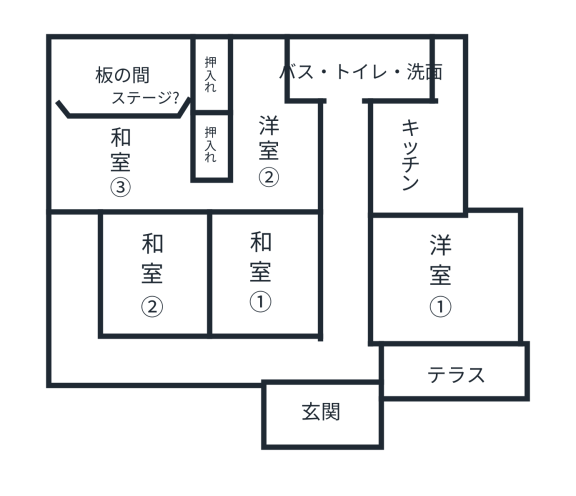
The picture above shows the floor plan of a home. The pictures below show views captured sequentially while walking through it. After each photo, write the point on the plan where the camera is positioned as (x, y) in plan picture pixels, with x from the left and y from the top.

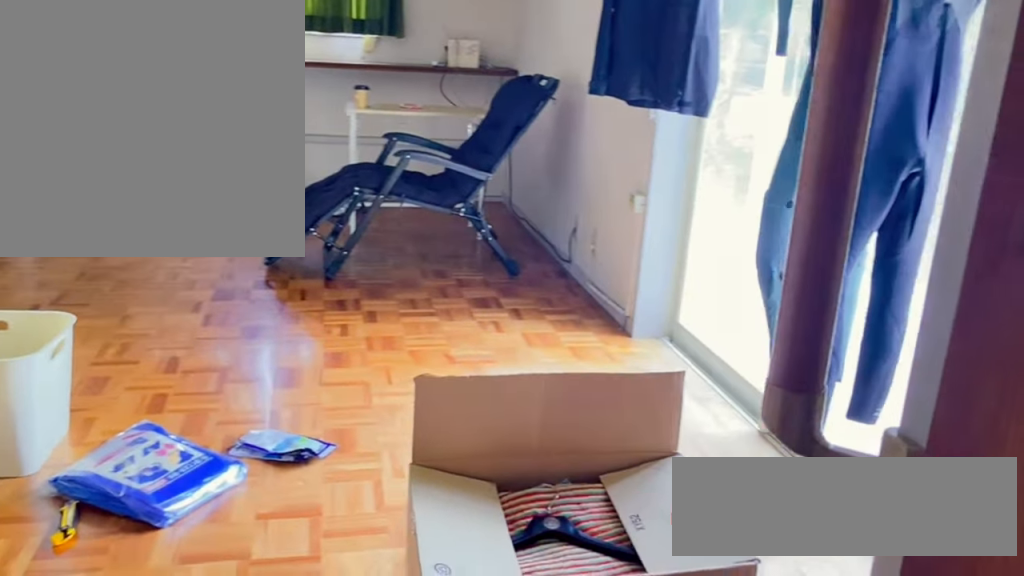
(382, 274)
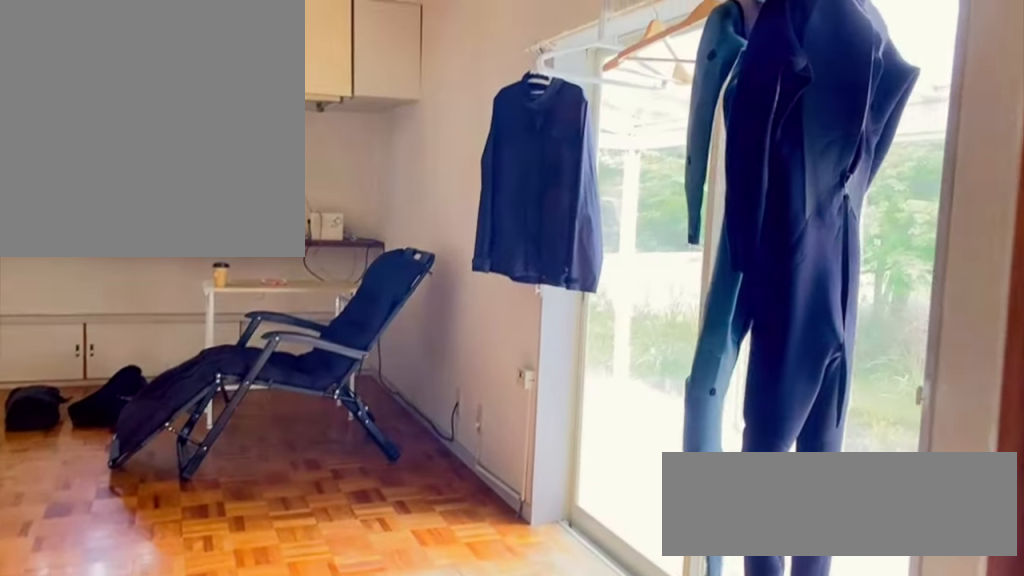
(388, 278)
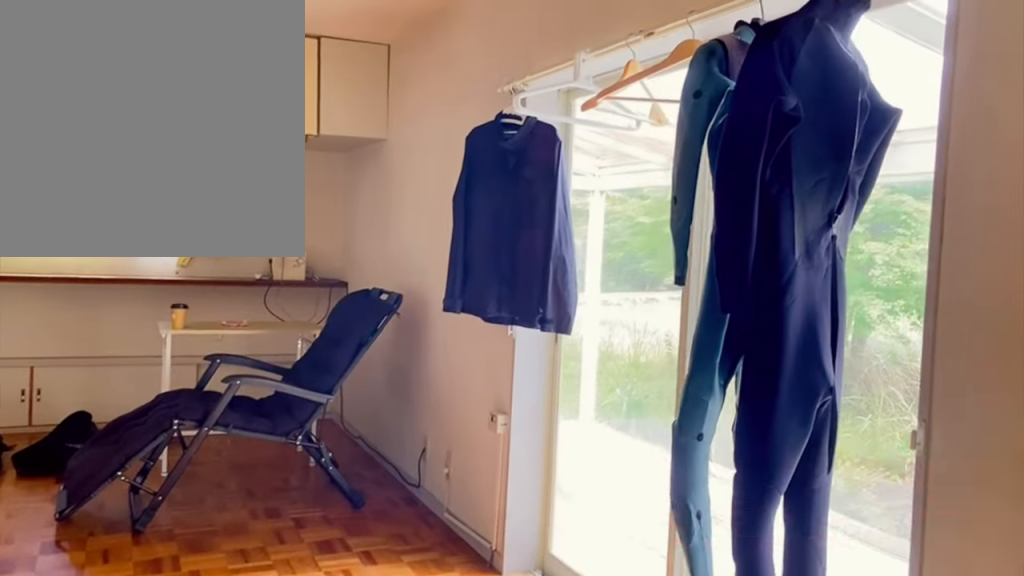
(390, 280)
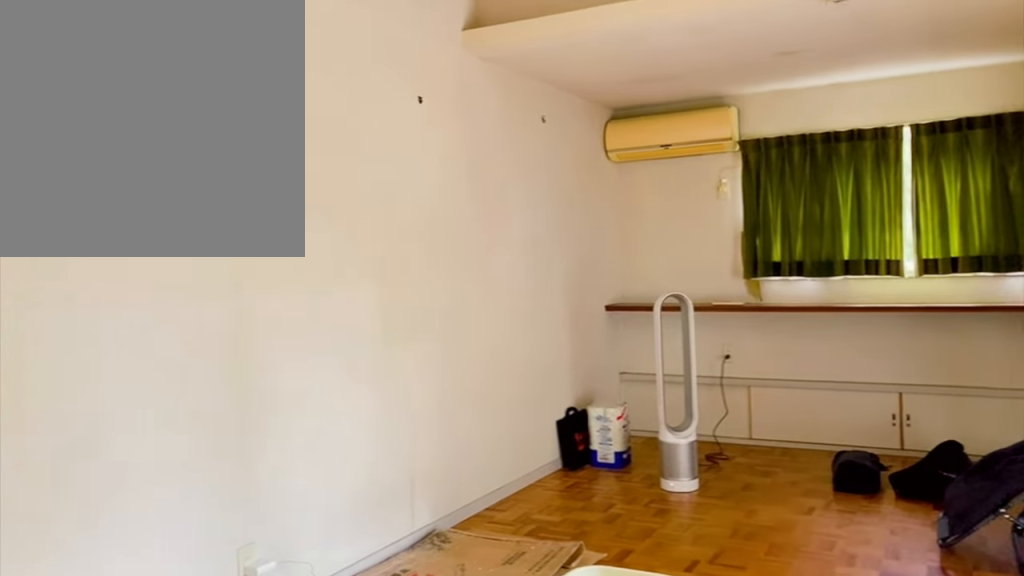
(417, 305)
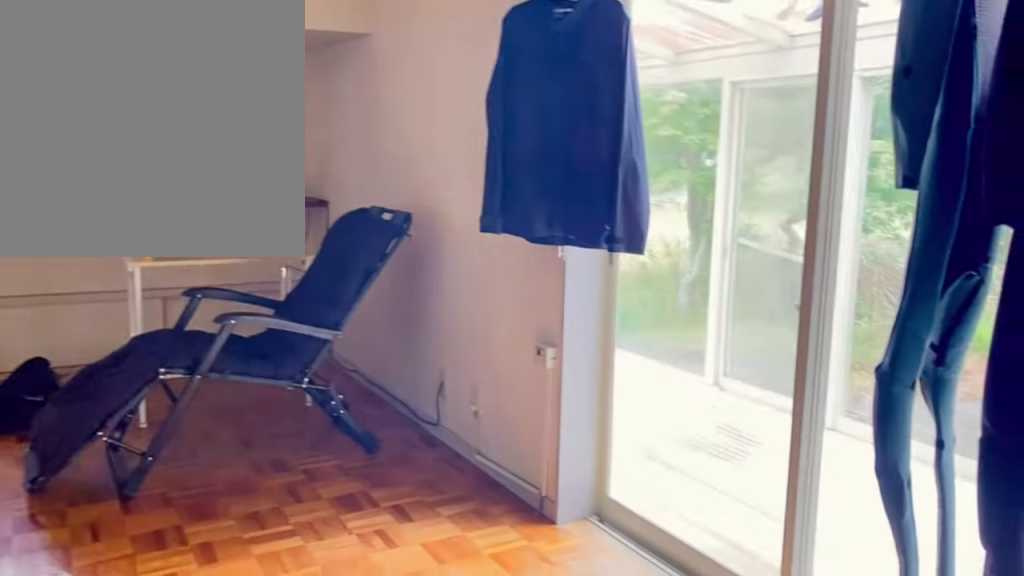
(427, 329)
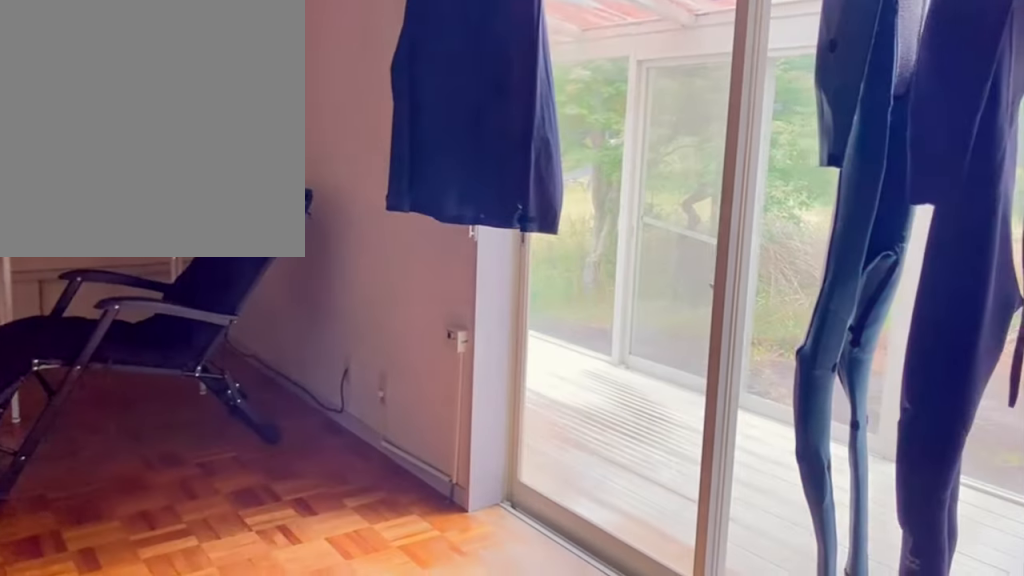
(428, 332)
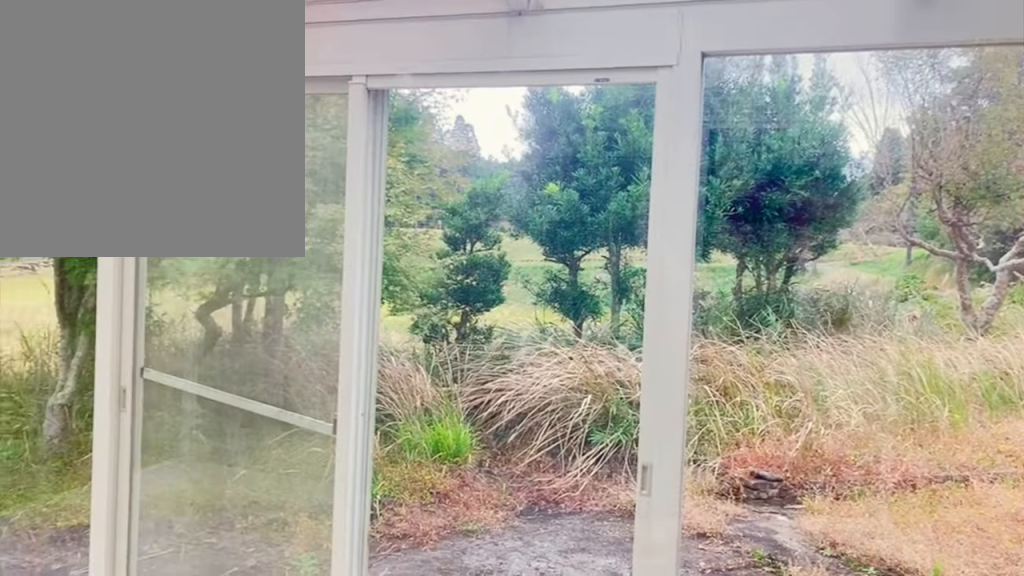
(430, 322)
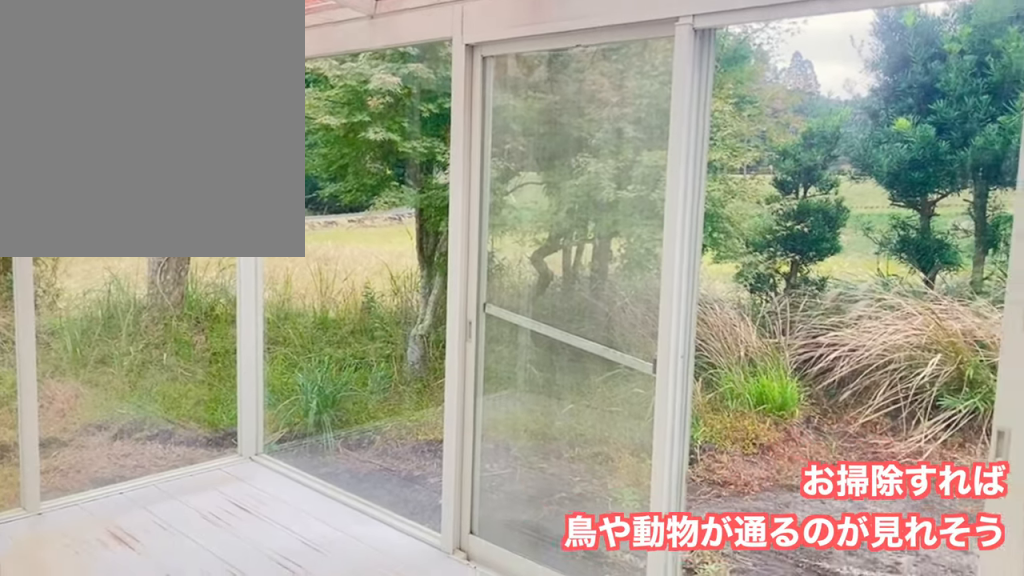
(424, 304)
